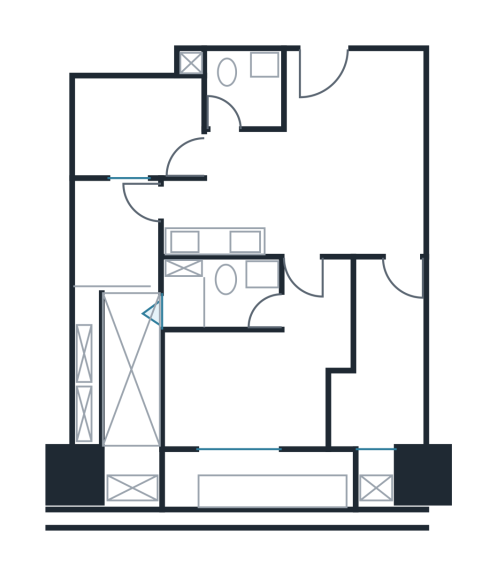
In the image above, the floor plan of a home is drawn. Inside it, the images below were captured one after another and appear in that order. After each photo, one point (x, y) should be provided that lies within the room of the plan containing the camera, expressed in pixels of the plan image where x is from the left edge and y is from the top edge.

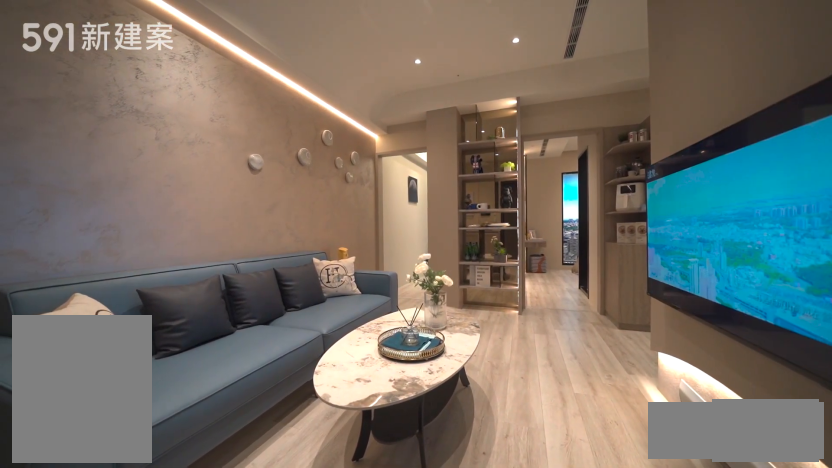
(354, 137)
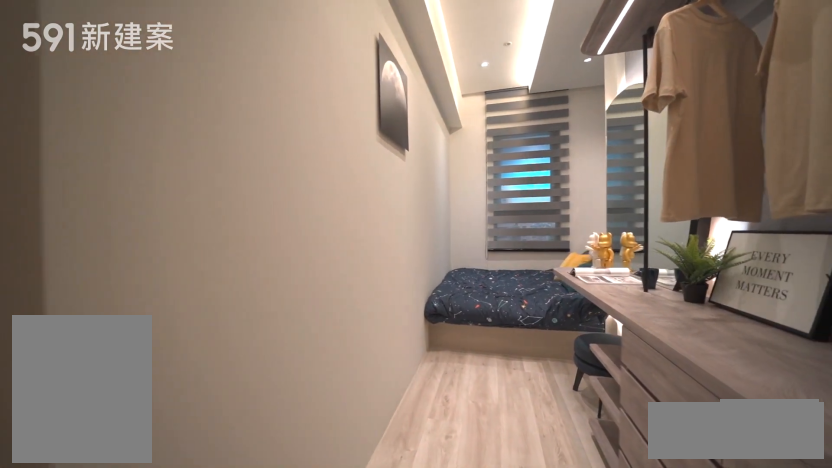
(383, 359)
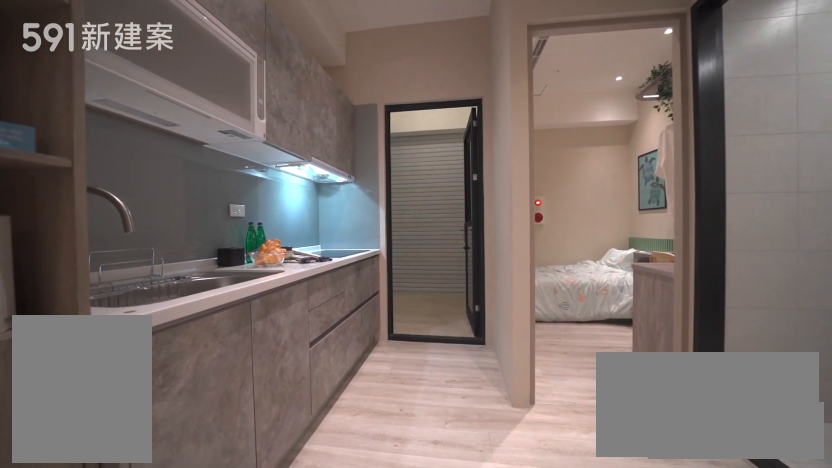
(229, 201)
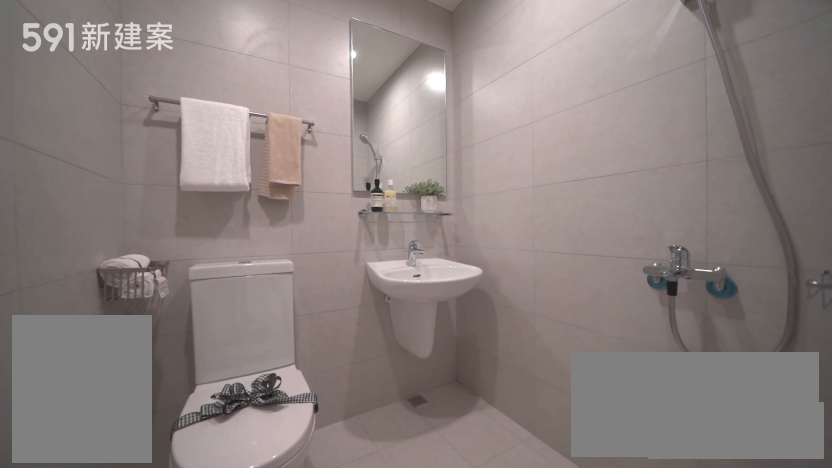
(243, 90)
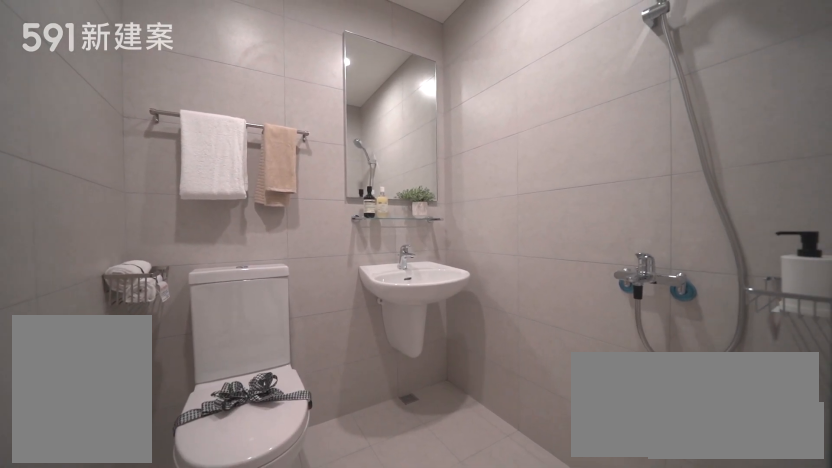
(243, 90)
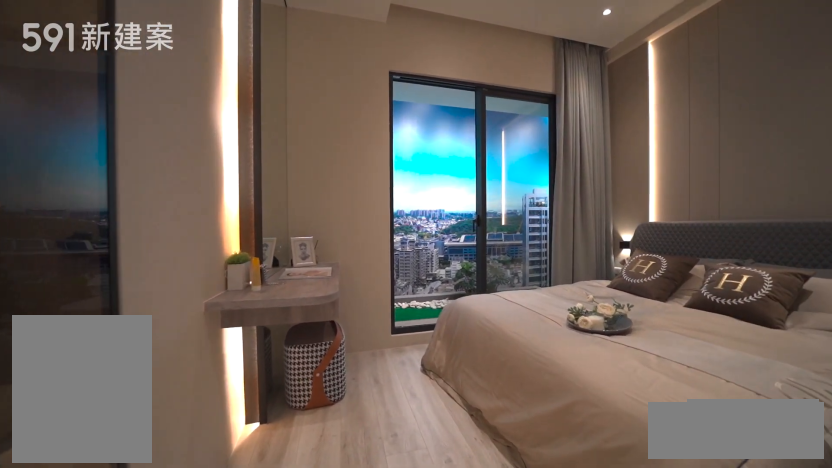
(258, 372)
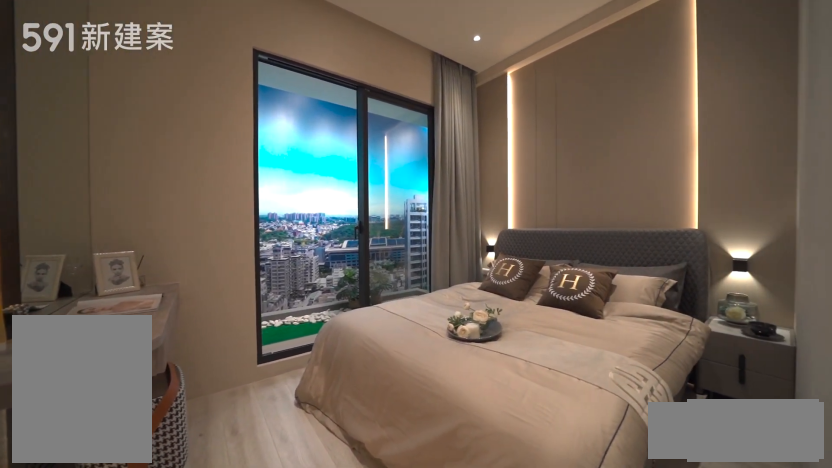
(258, 372)
